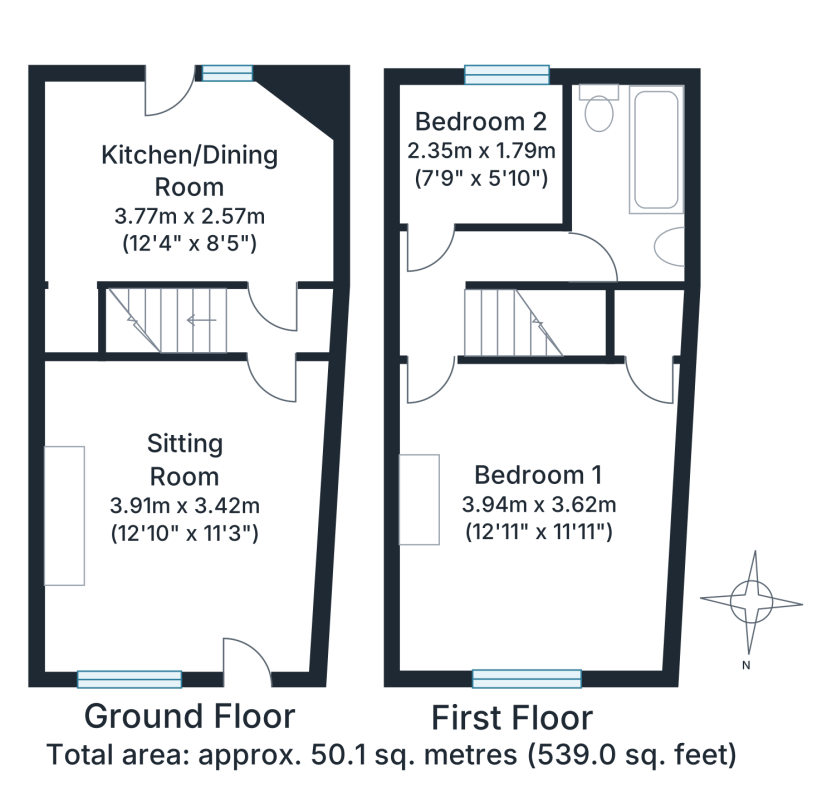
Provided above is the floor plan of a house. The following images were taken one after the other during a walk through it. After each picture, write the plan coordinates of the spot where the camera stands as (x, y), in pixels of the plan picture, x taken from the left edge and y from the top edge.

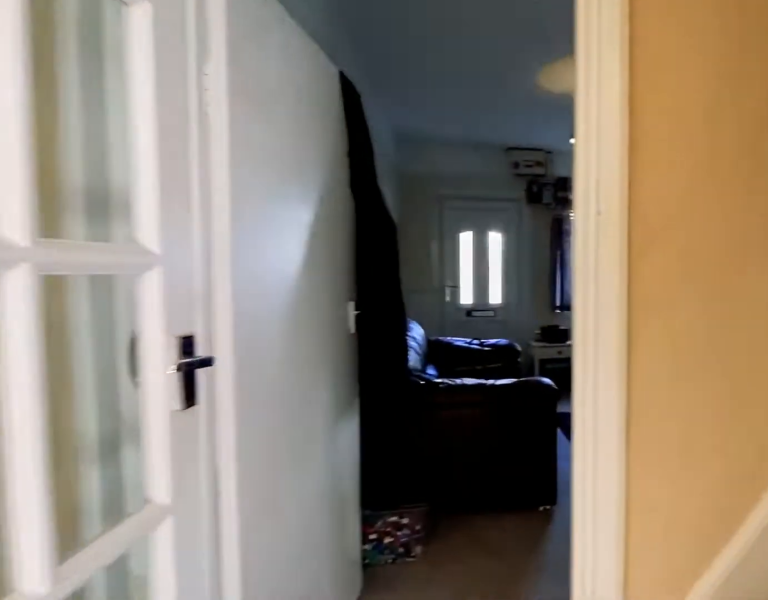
(272, 293)
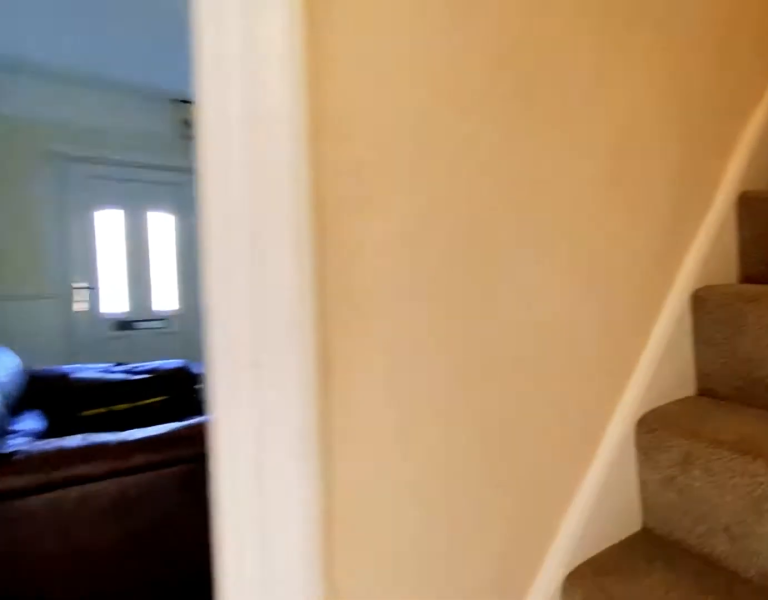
(244, 314)
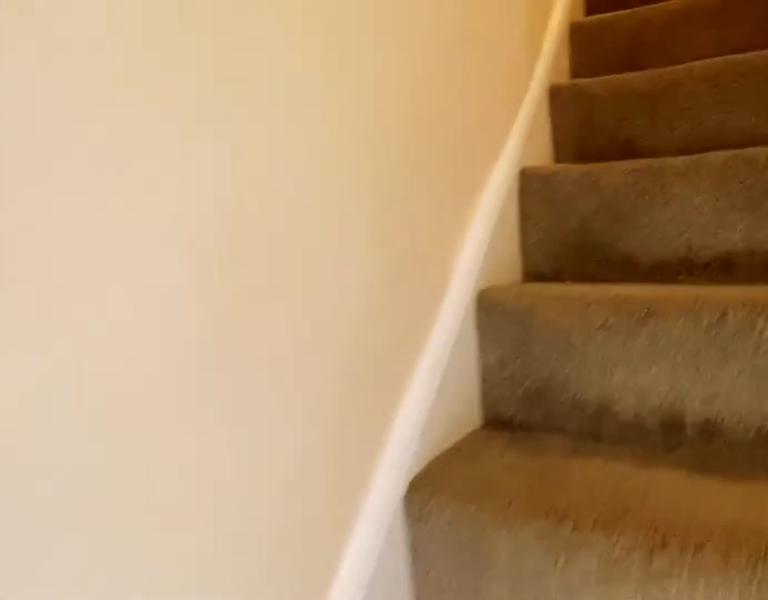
(198, 319)
